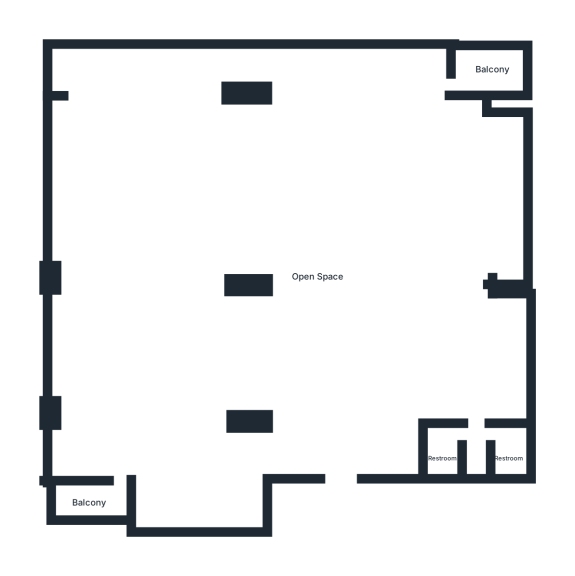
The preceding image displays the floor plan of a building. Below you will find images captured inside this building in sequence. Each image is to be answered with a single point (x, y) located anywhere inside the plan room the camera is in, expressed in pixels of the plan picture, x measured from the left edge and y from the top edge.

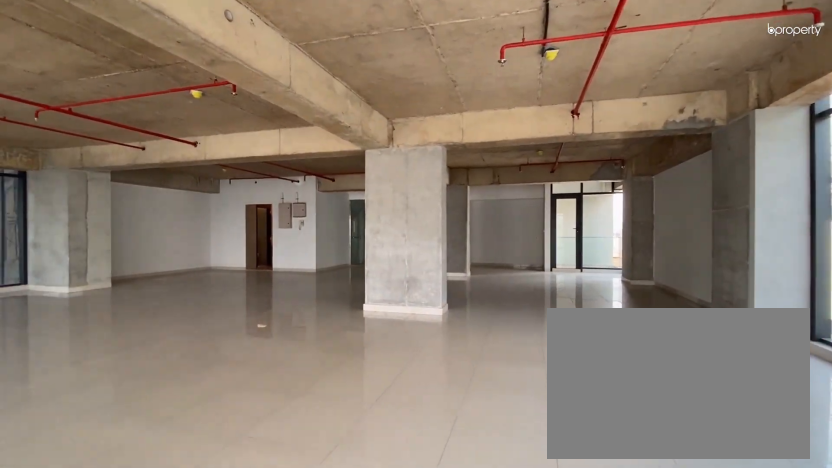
(185, 216)
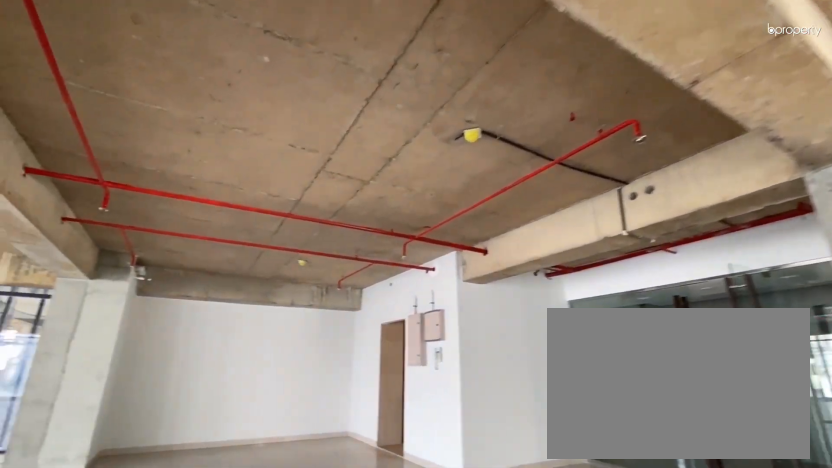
(169, 402)
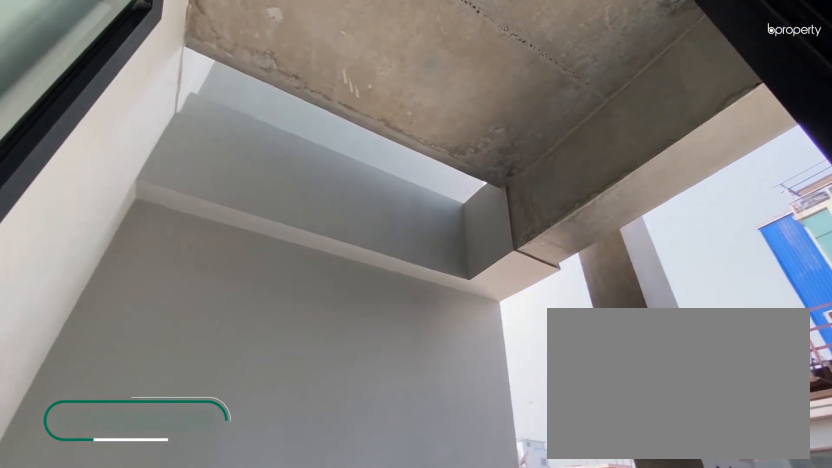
(88, 502)
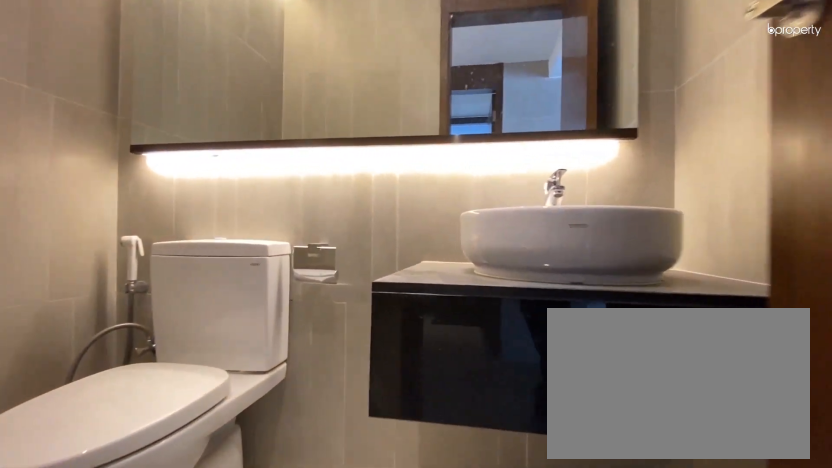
(441, 456)
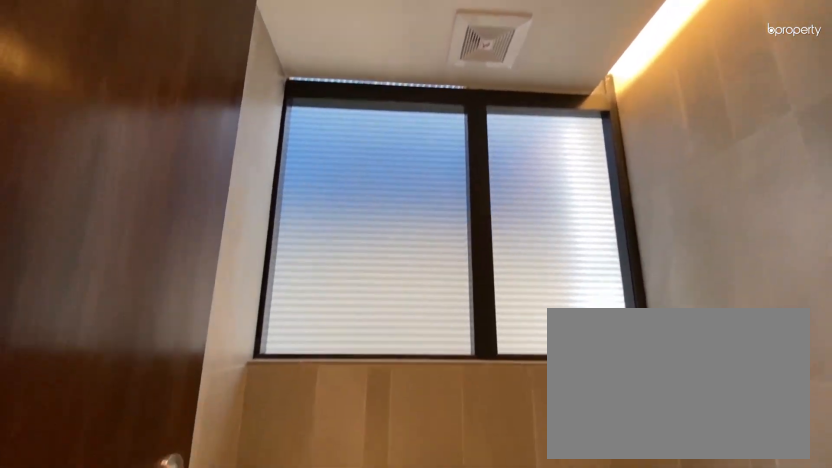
(506, 458)
